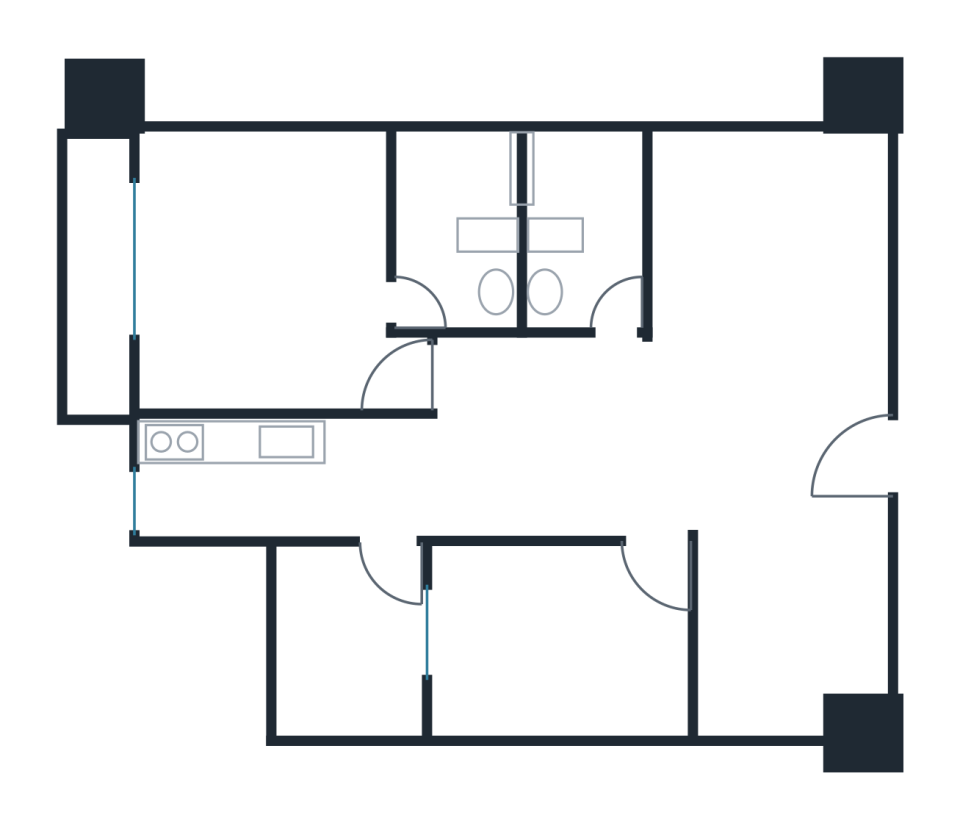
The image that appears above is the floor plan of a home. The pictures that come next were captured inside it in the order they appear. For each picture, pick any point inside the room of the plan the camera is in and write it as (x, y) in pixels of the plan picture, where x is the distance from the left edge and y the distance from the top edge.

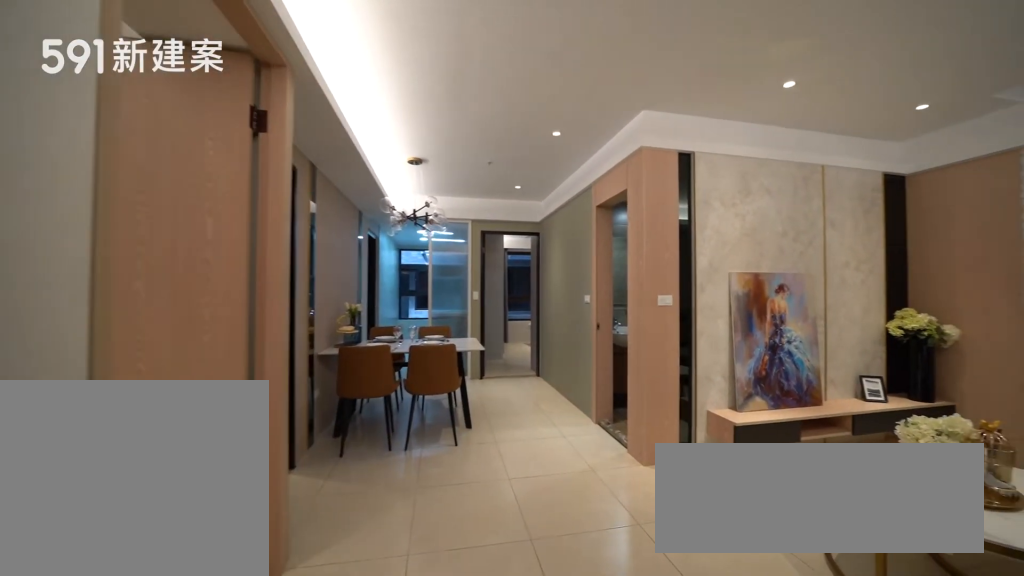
(788, 471)
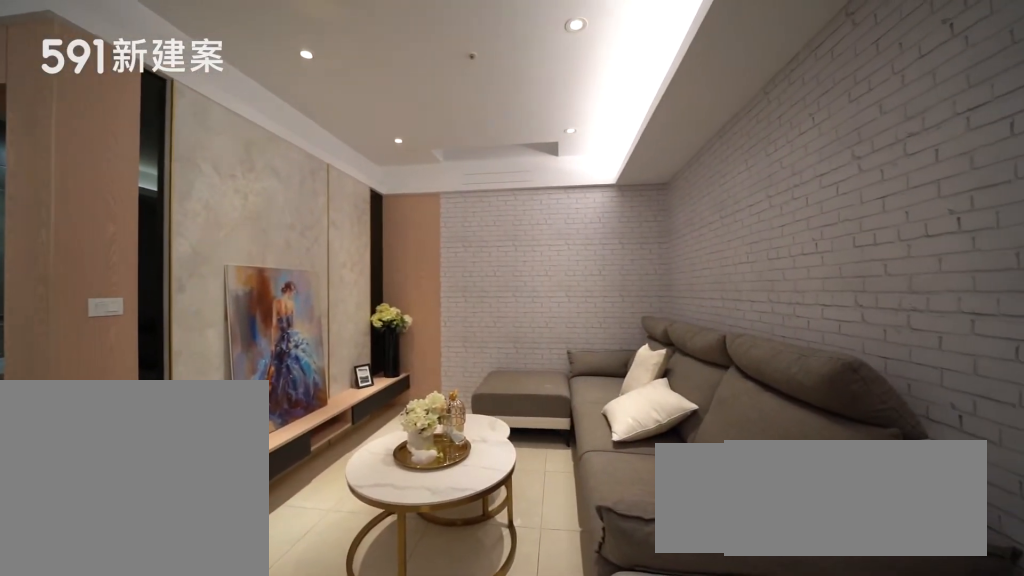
(774, 270)
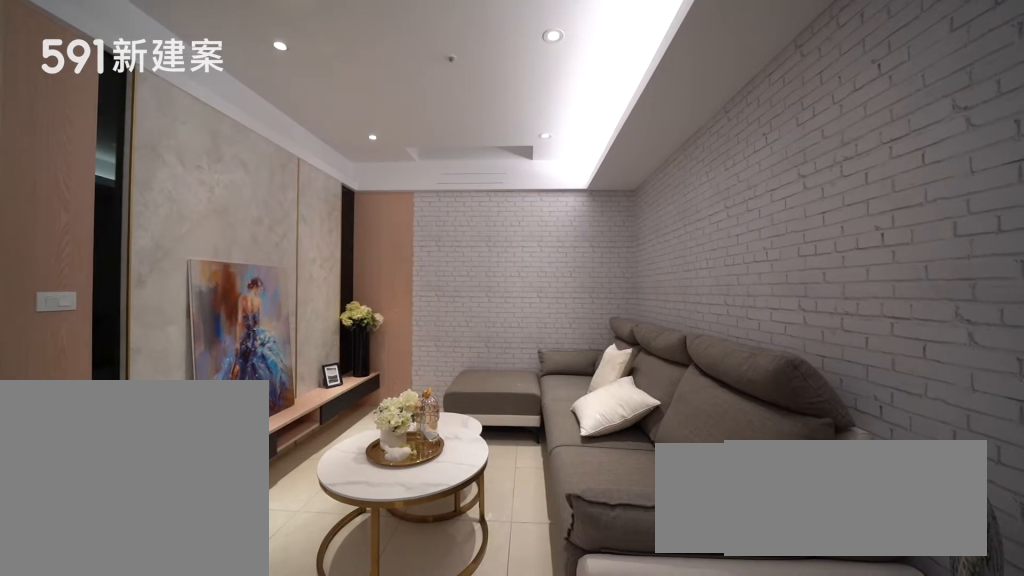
(774, 270)
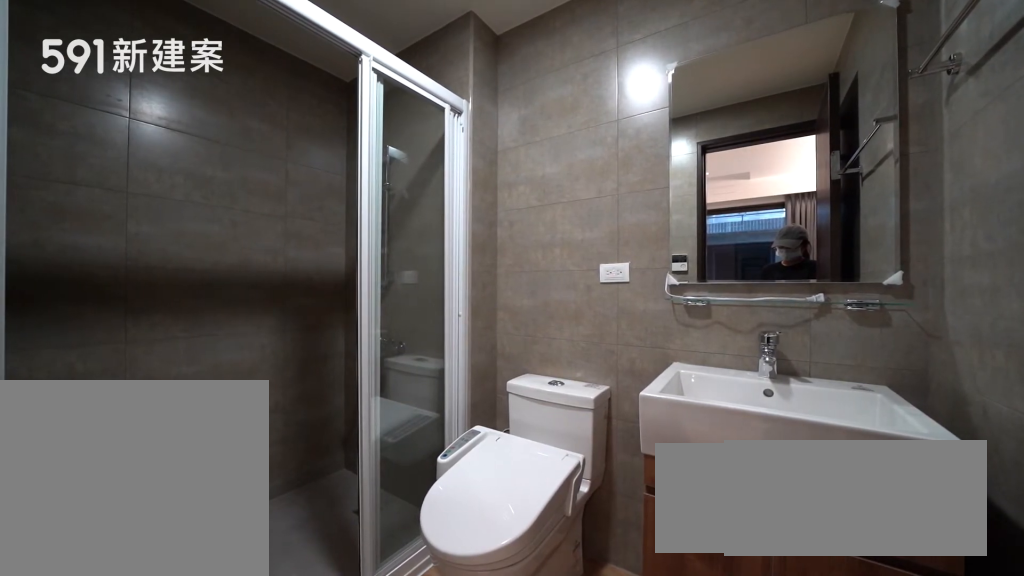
(459, 222)
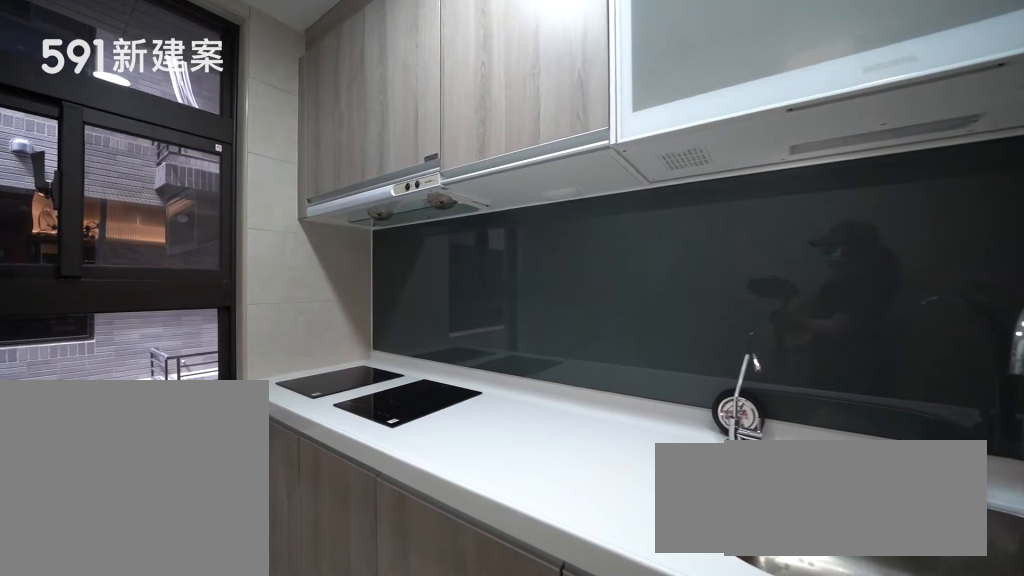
(273, 477)
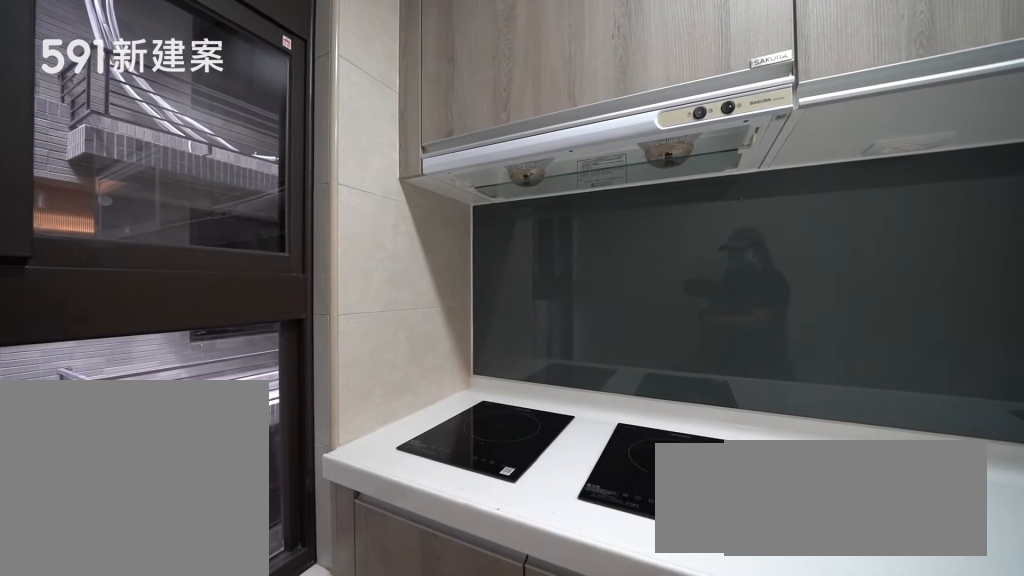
(273, 477)
